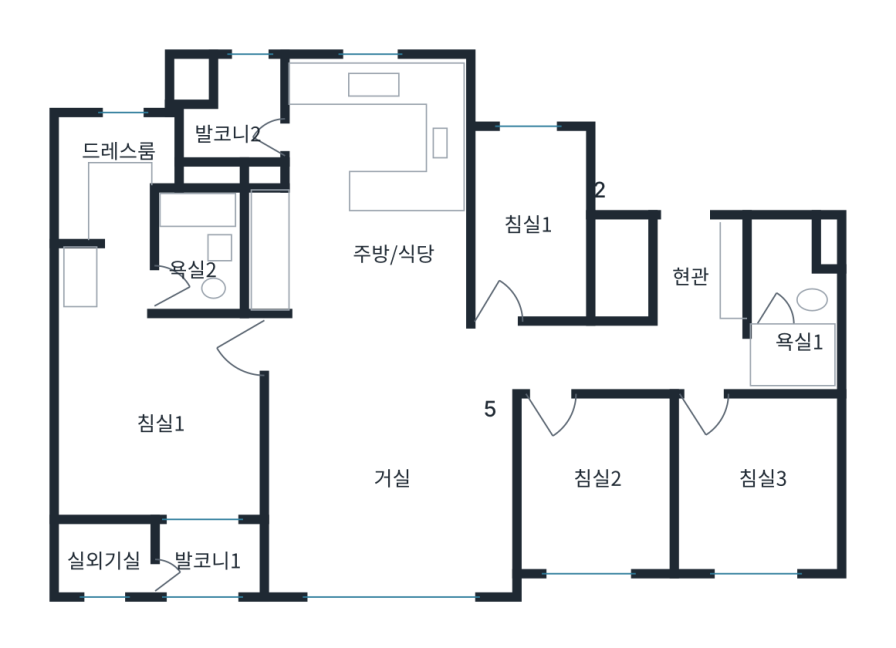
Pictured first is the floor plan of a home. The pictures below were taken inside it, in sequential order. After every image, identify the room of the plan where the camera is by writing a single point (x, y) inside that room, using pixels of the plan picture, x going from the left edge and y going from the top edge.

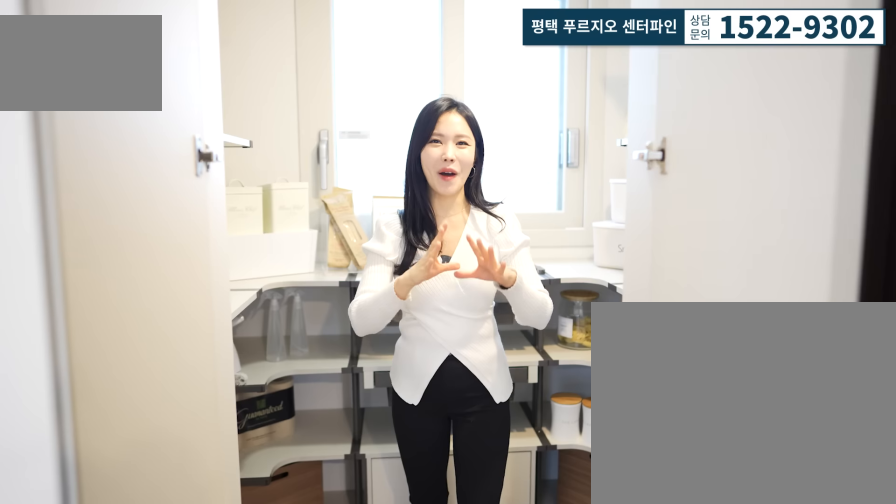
(528, 250)
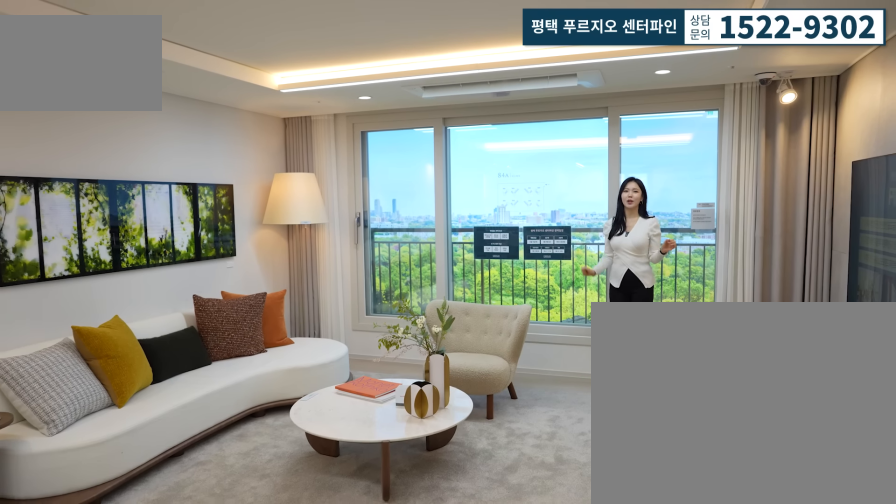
(384, 499)
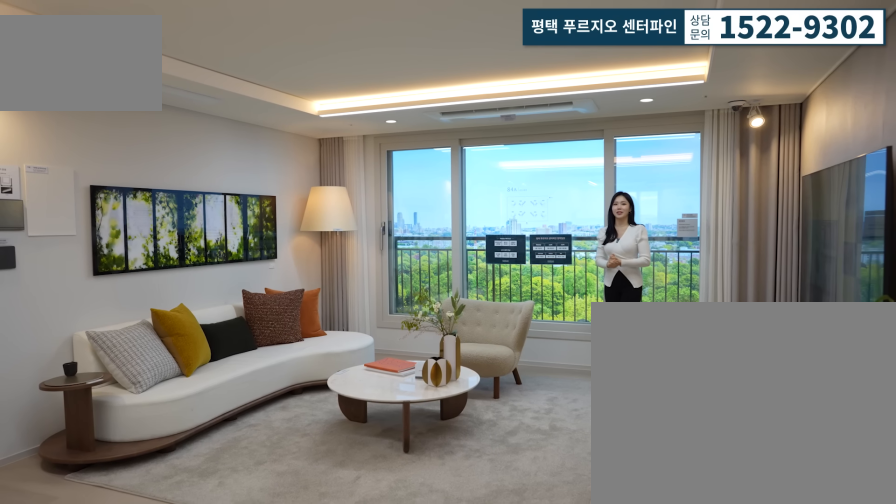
(384, 499)
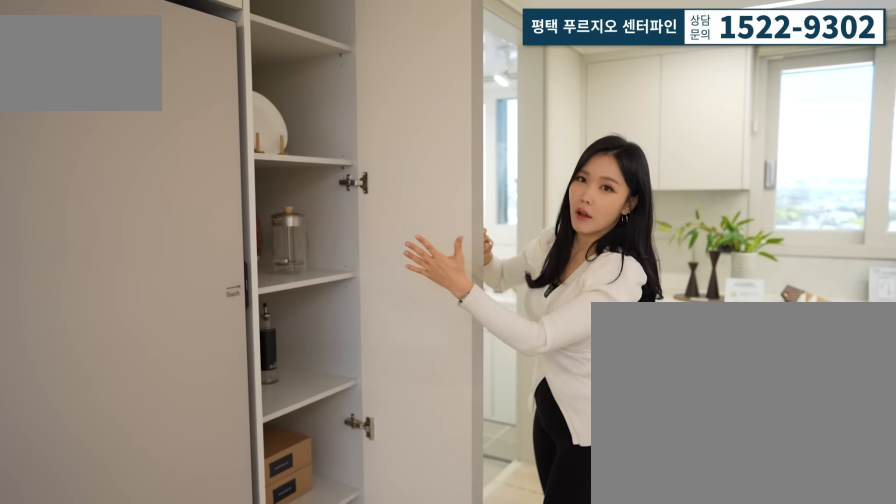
(384, 217)
